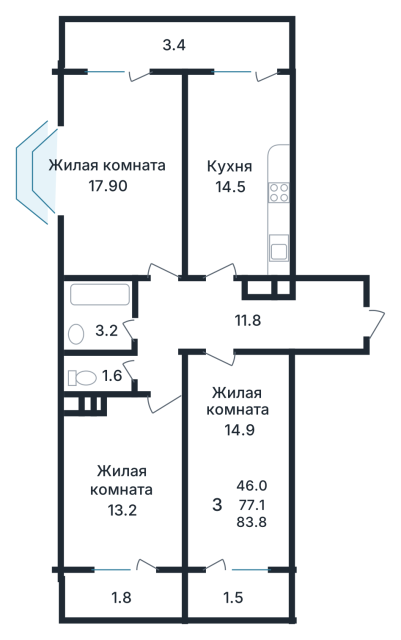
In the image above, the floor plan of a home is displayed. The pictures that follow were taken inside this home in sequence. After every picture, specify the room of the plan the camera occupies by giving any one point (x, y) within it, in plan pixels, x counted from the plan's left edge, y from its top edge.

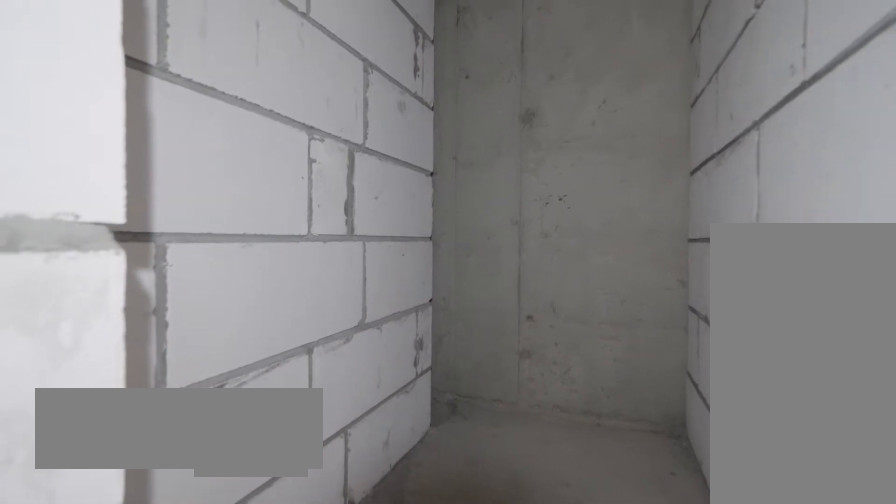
(100, 374)
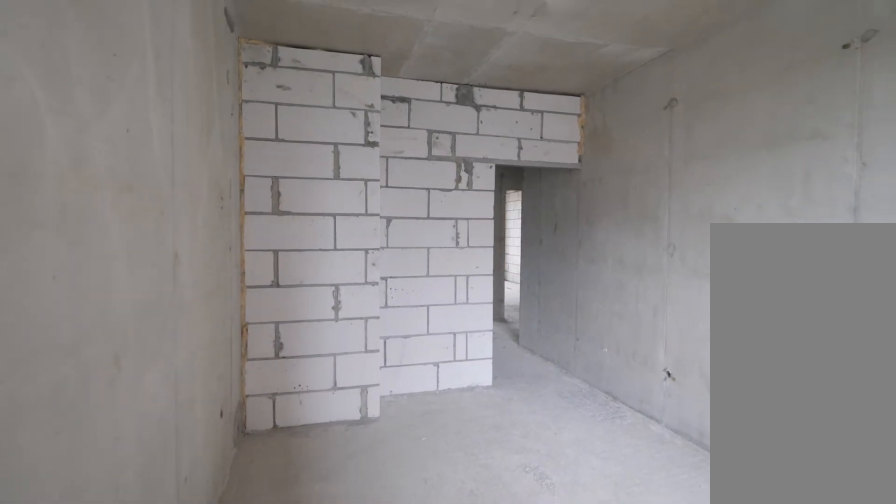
(126, 483)
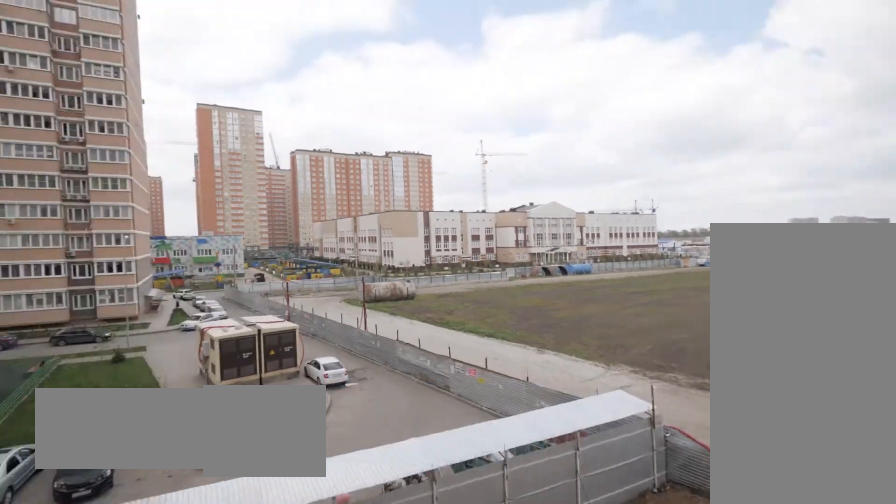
(124, 596)
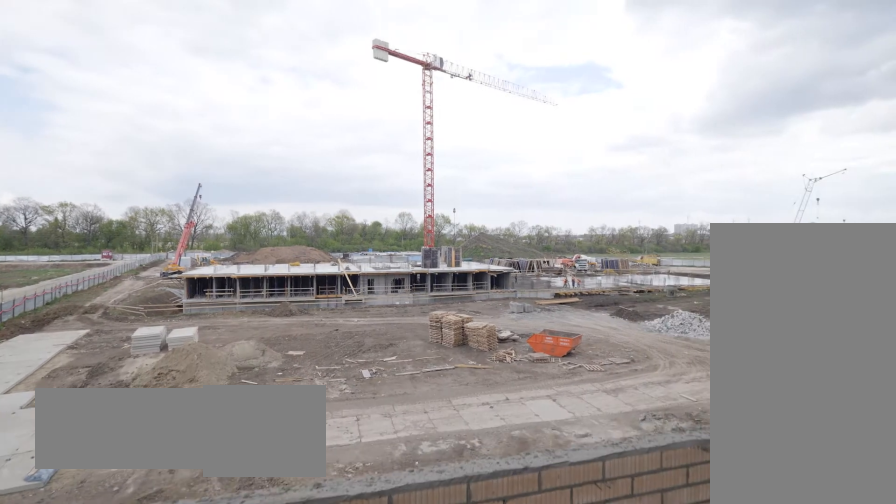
(176, 44)
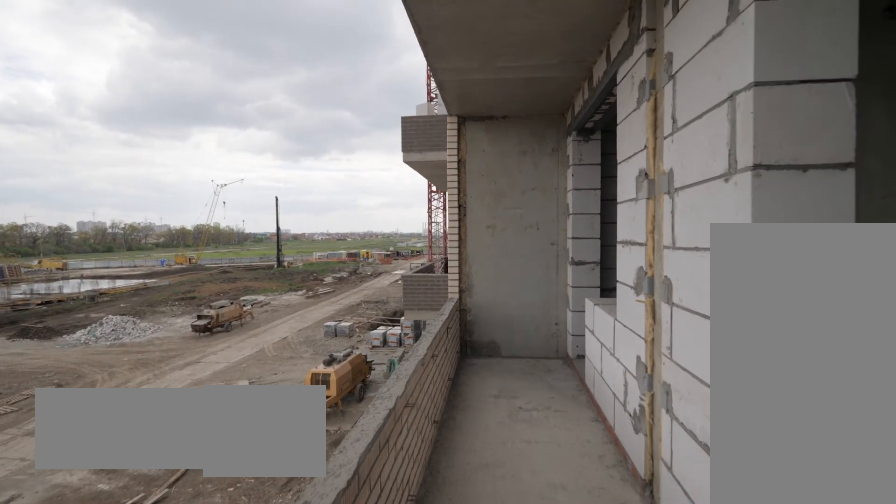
(176, 44)
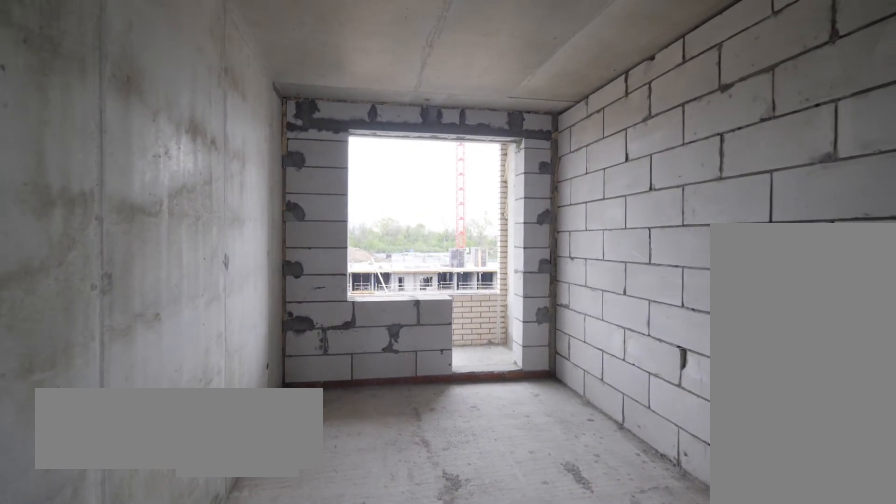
(239, 175)
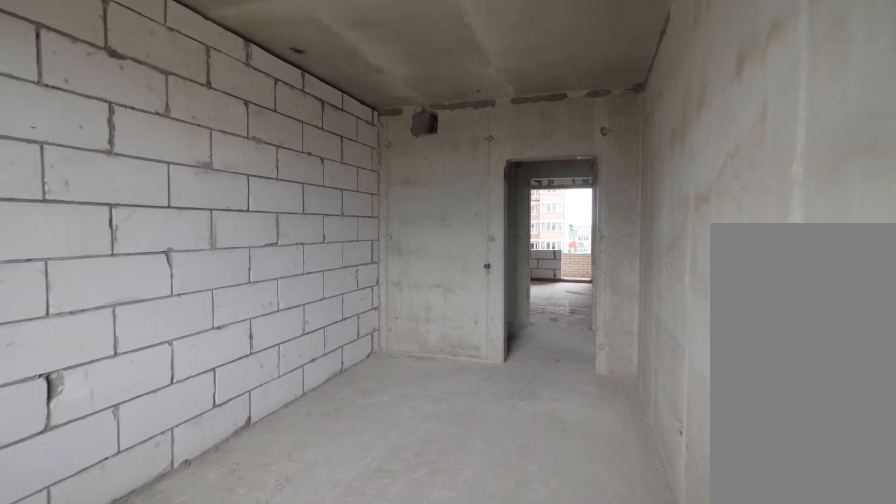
(239, 175)
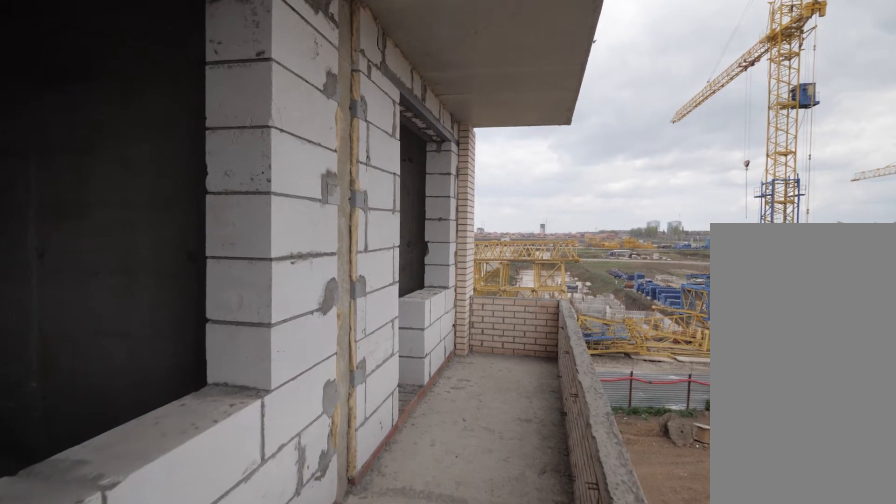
(176, 44)
